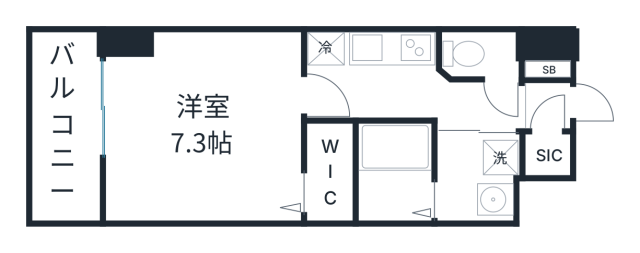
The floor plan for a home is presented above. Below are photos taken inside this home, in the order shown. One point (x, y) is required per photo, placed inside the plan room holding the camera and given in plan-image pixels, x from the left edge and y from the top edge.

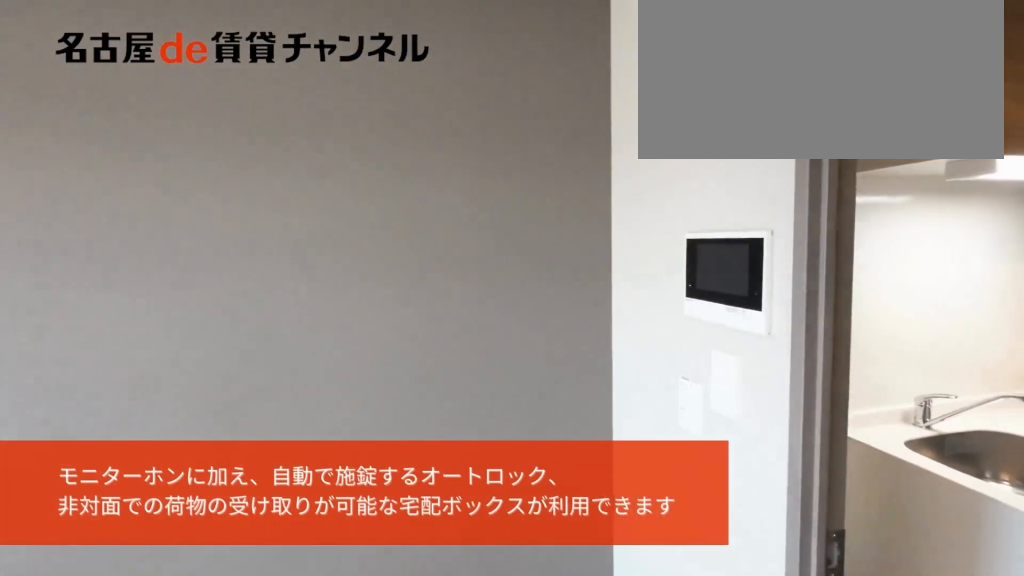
(205, 129)
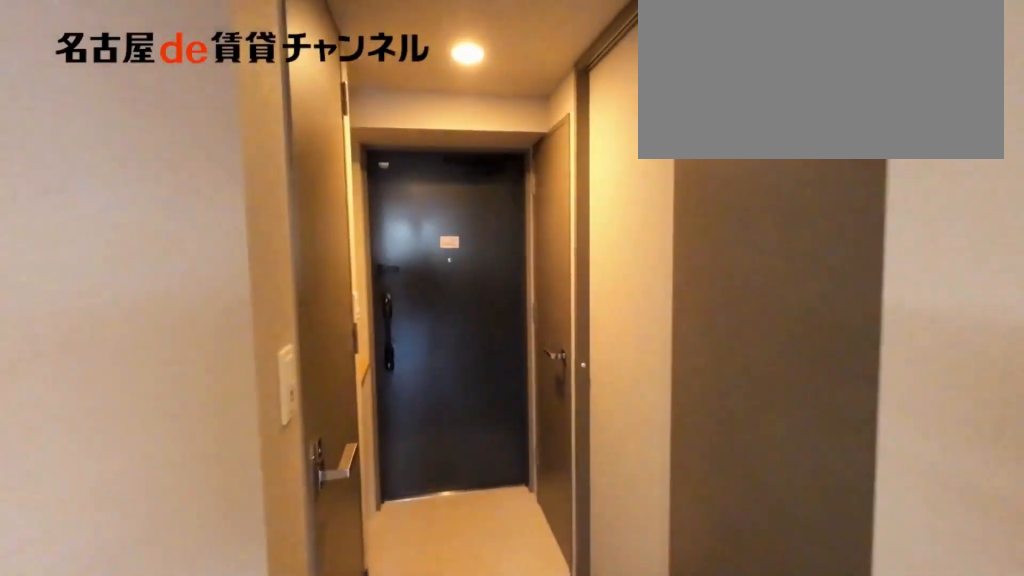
(411, 96)
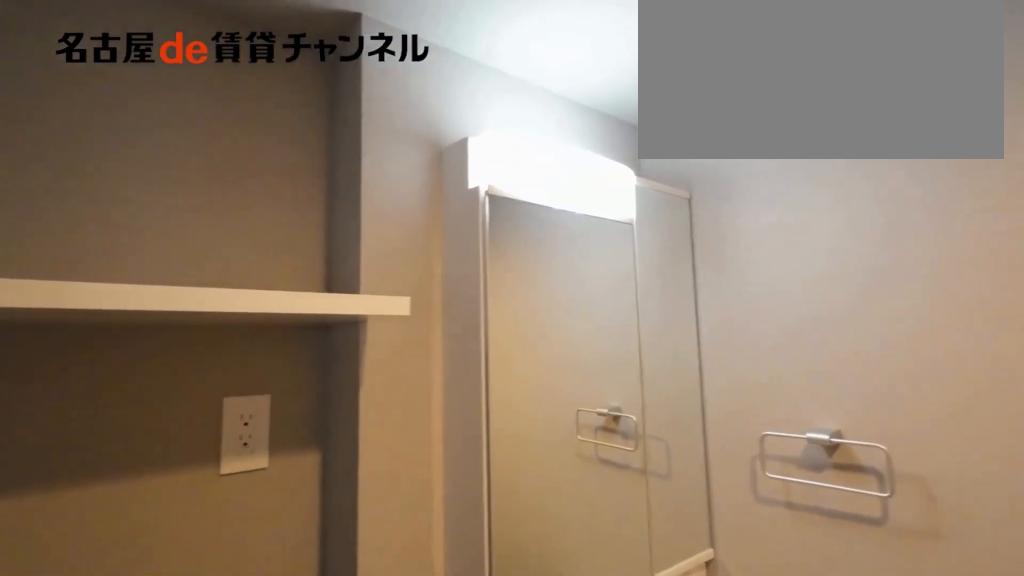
(478, 178)
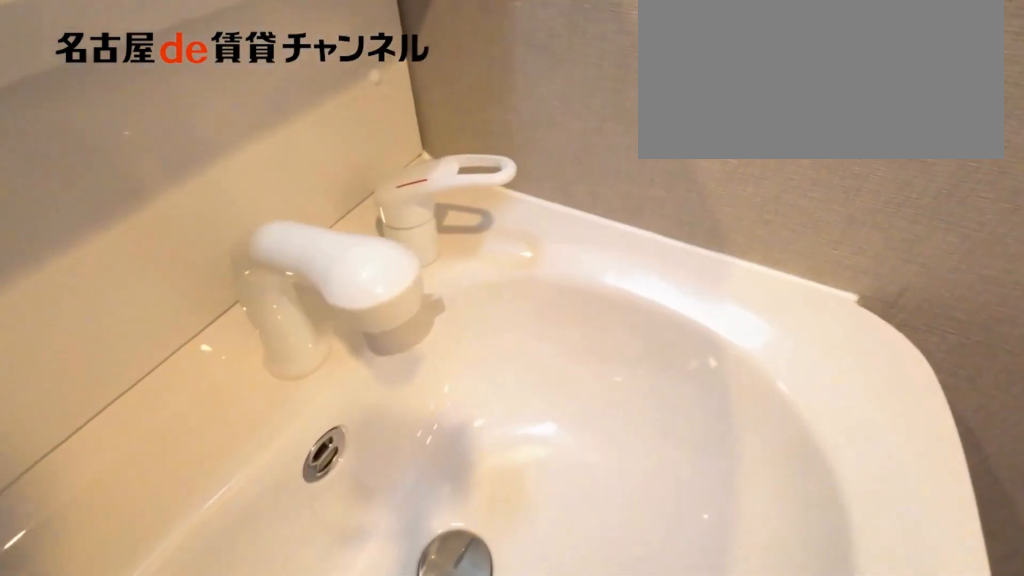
(478, 178)
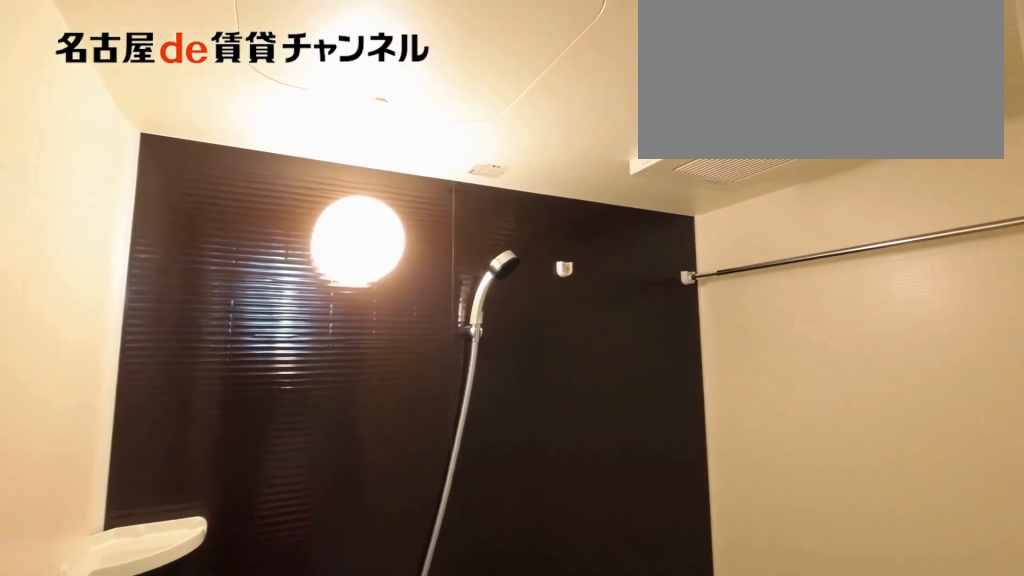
(394, 173)
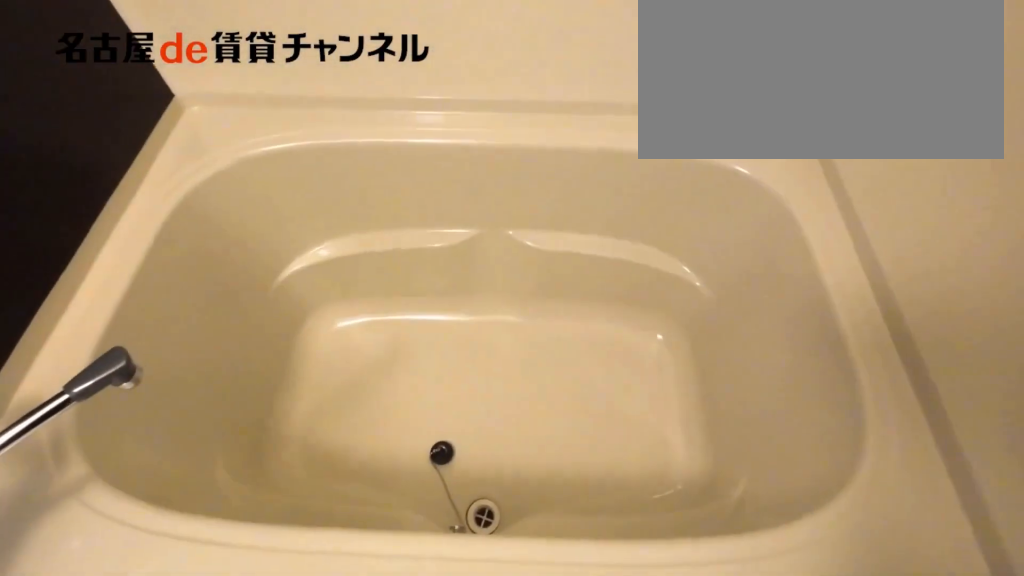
(394, 173)
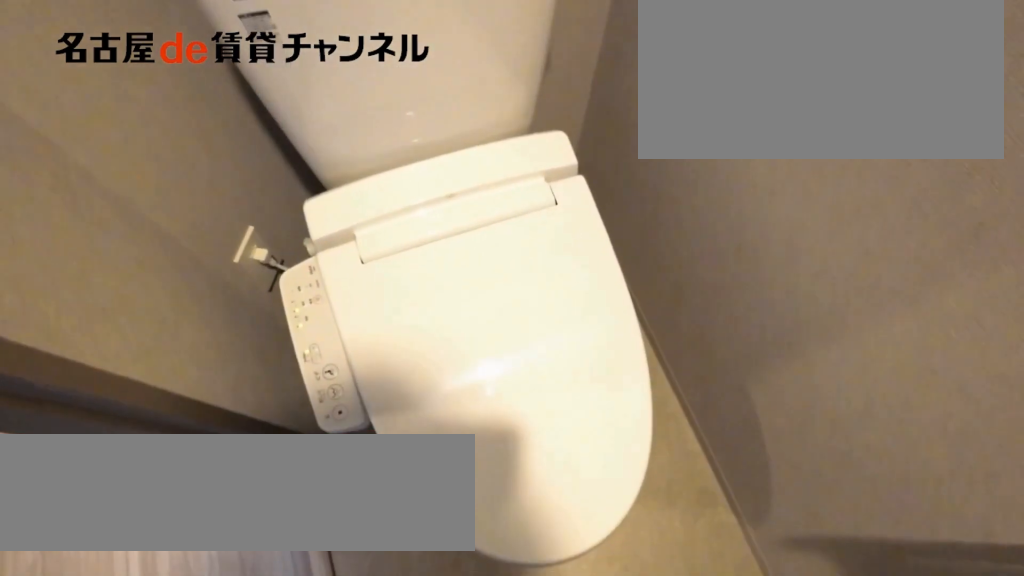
(479, 54)
